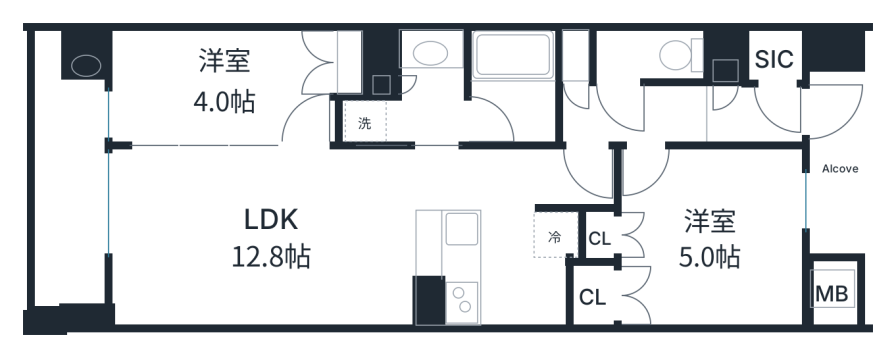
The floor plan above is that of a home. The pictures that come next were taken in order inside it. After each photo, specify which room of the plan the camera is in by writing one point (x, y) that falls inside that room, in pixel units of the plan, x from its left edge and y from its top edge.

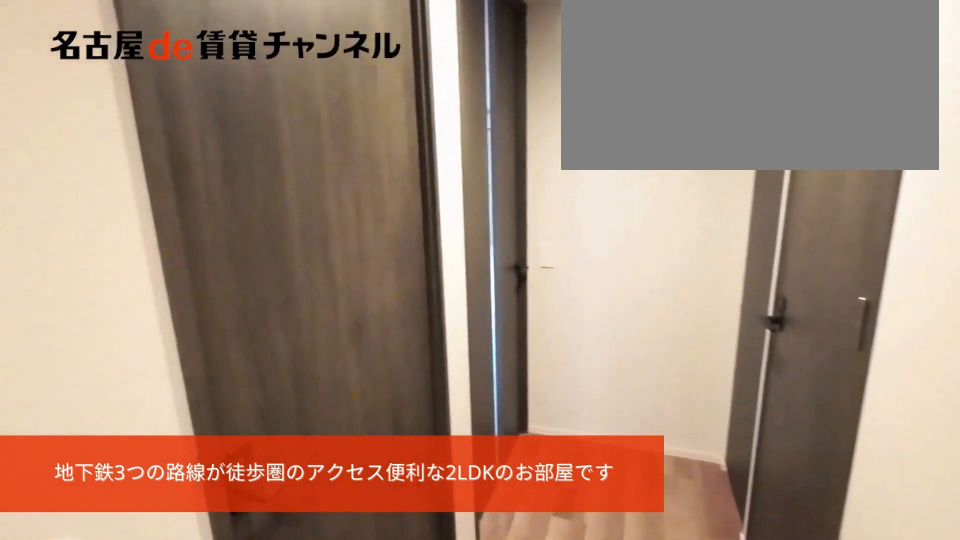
(778, 114)
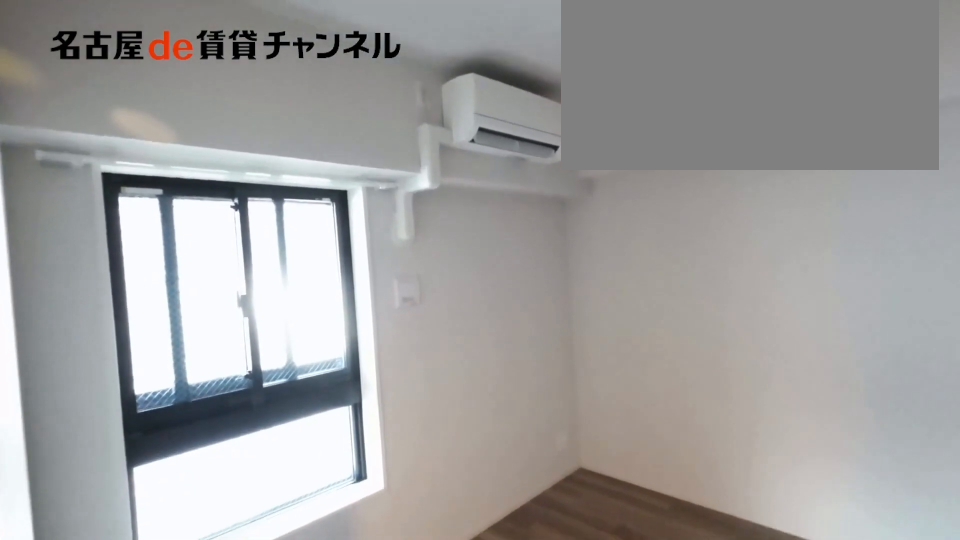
(709, 234)
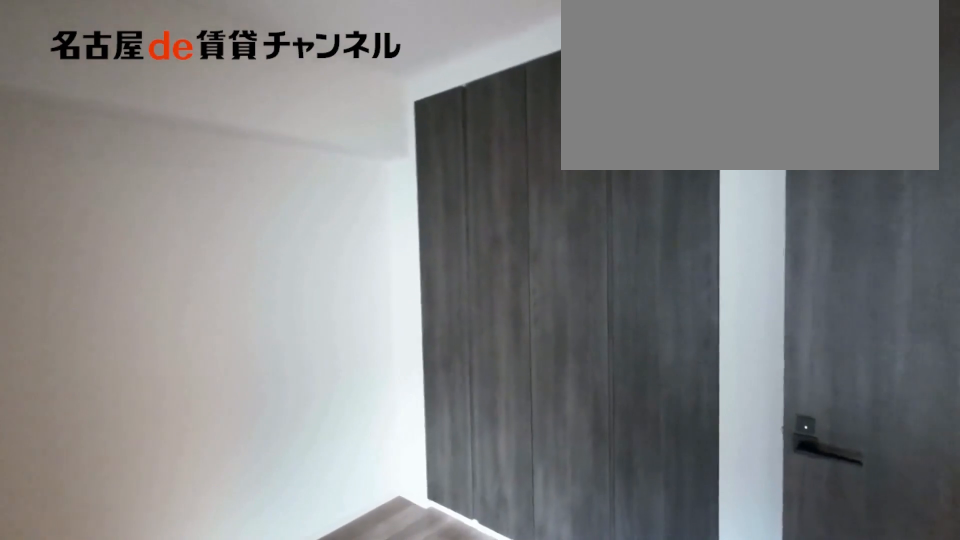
(709, 234)
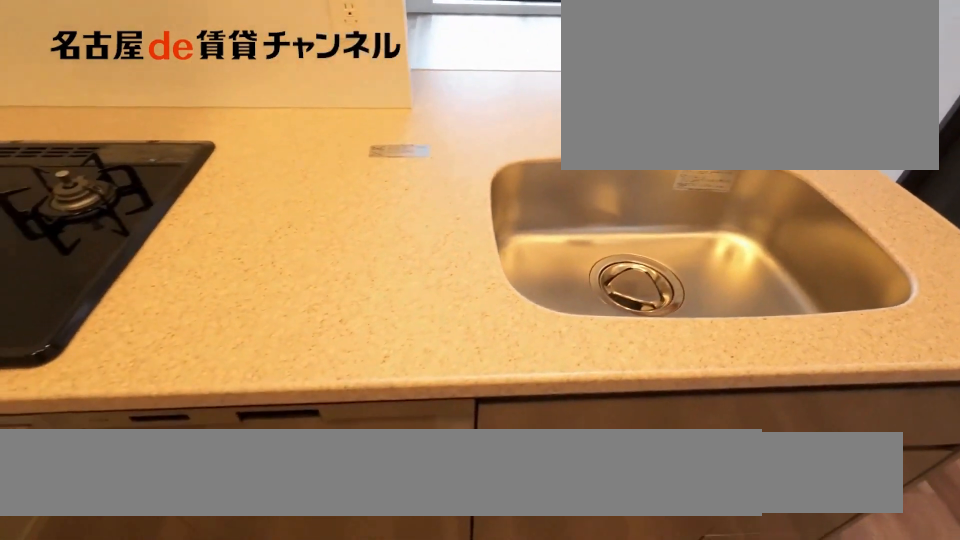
(486, 267)
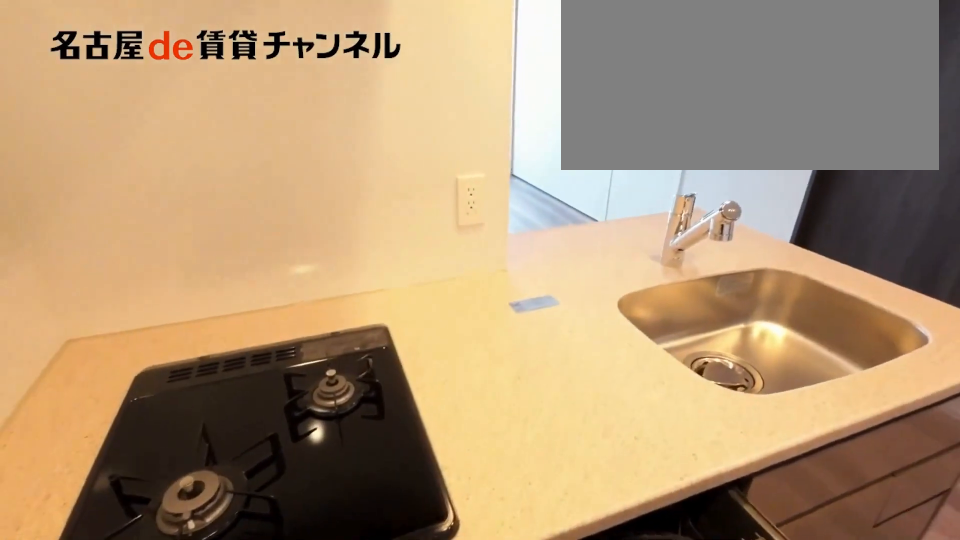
(486, 267)
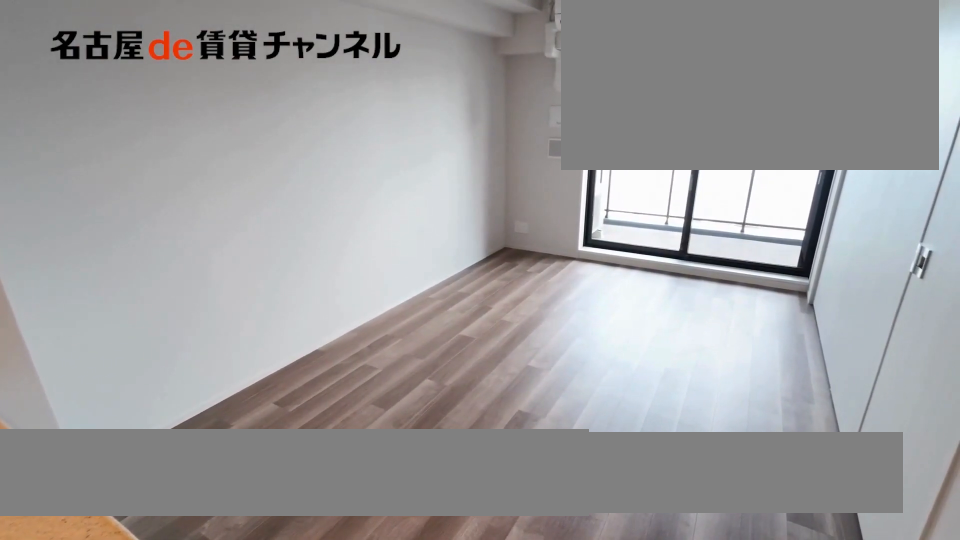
(258, 234)
